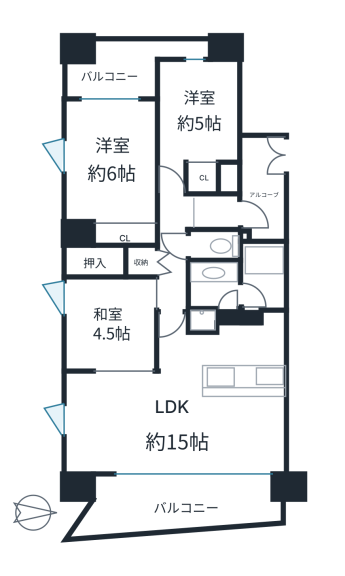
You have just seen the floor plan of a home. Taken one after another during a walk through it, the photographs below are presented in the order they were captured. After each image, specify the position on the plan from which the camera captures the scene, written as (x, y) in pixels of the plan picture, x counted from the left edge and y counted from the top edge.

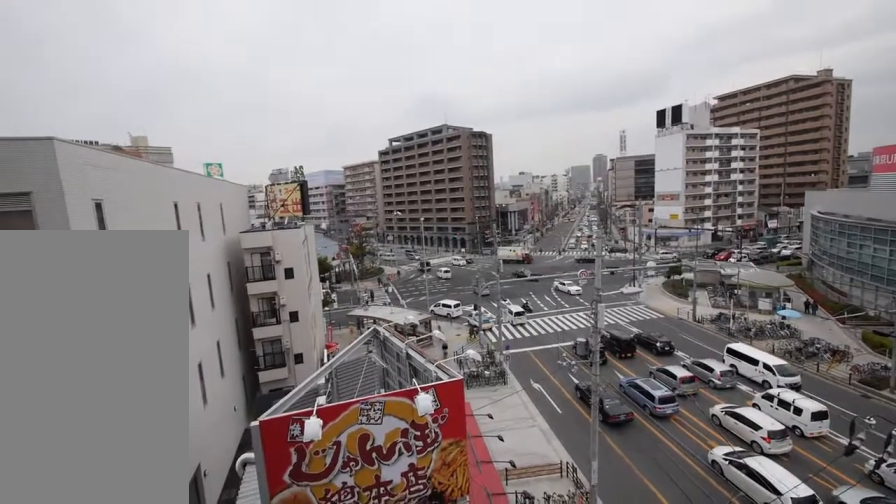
(112, 504)
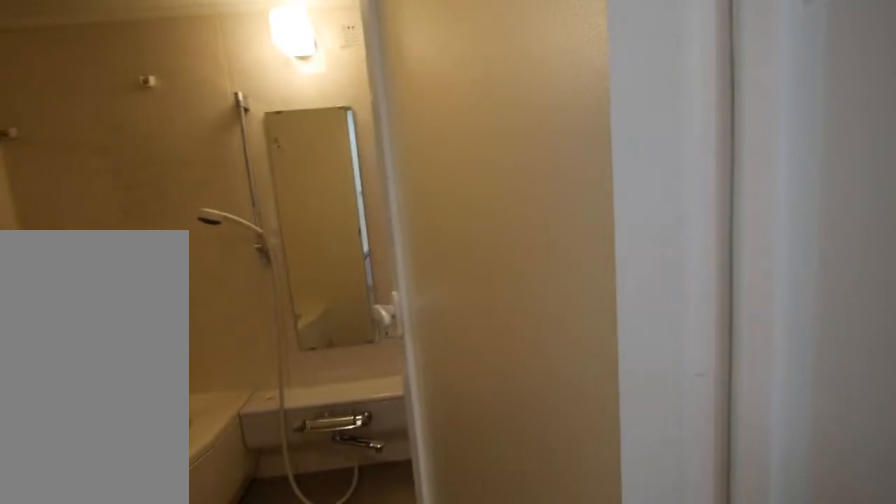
(225, 288)
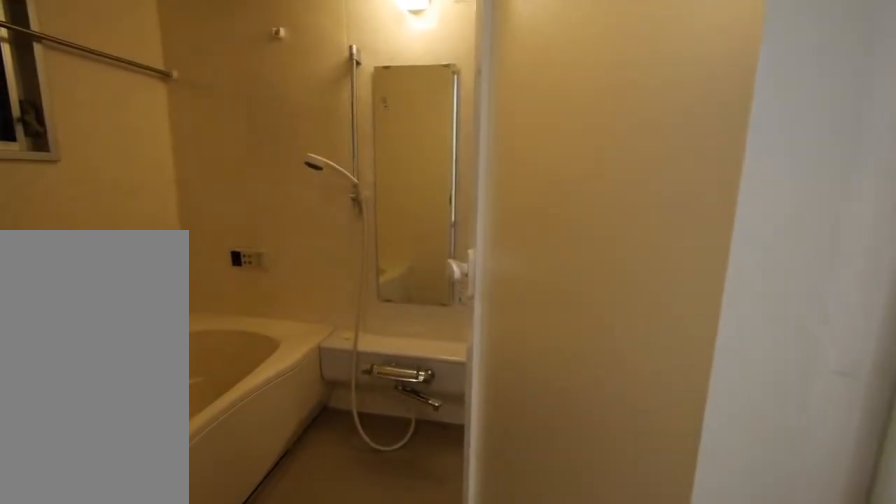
(225, 288)
